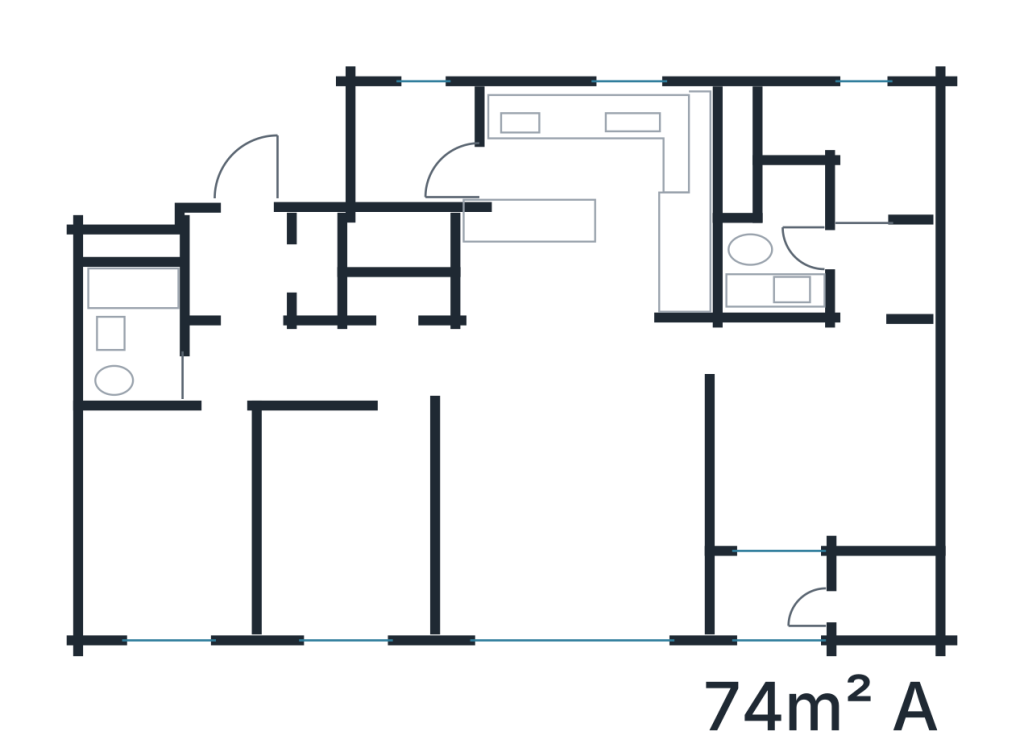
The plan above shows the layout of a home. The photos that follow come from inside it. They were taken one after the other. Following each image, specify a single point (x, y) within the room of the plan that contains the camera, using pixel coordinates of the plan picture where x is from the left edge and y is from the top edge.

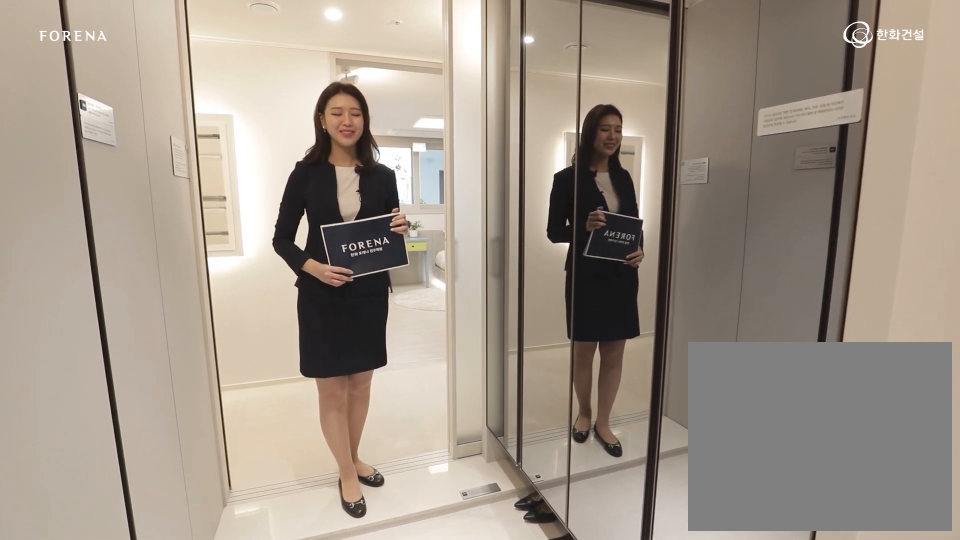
(251, 263)
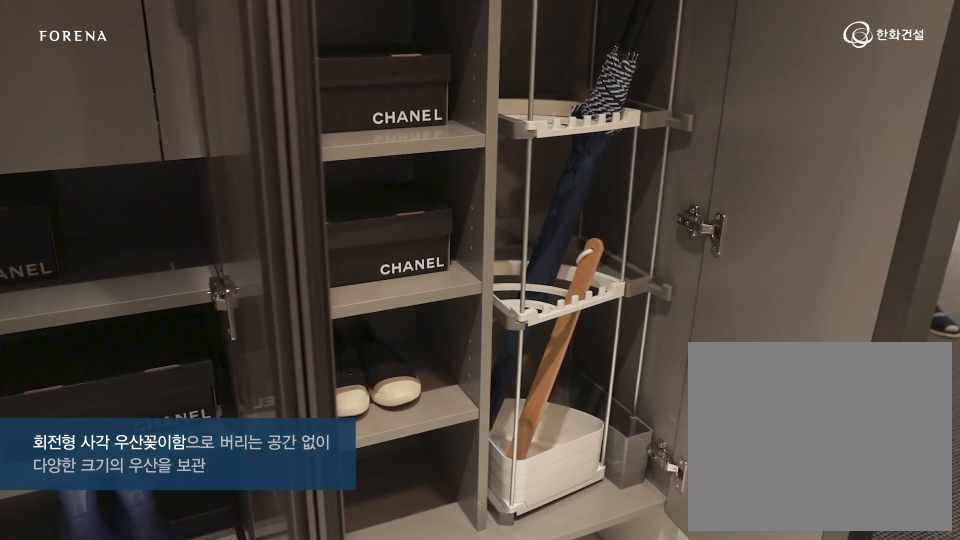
(251, 263)
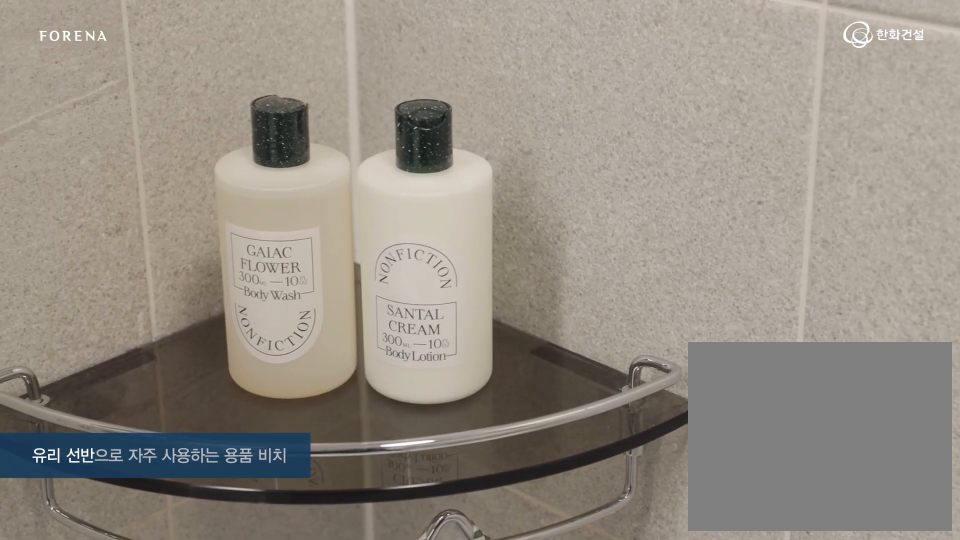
(172, 371)
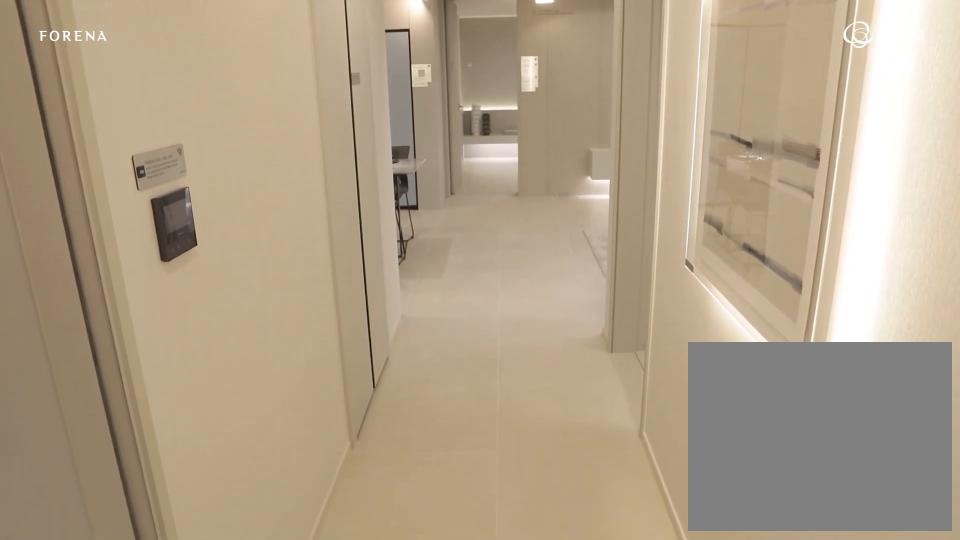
(365, 363)
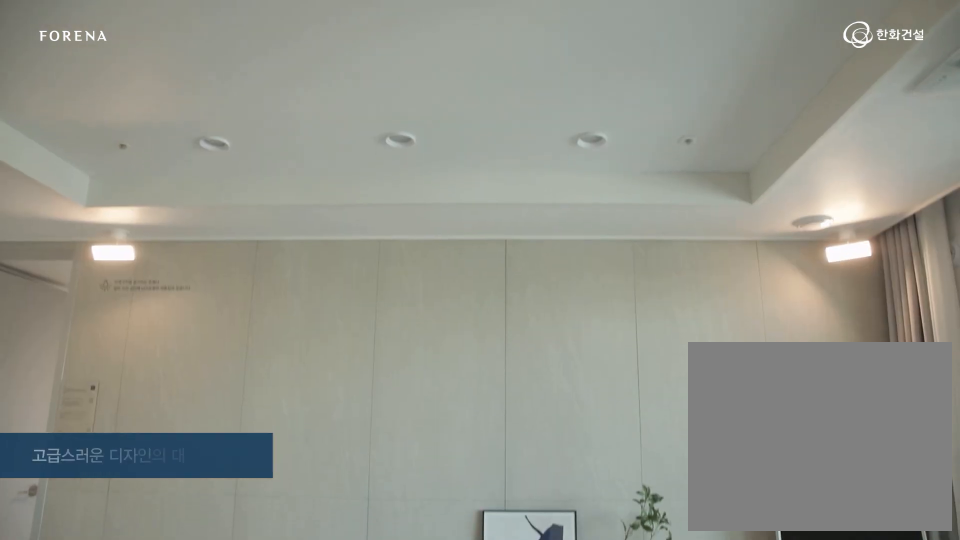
(580, 494)
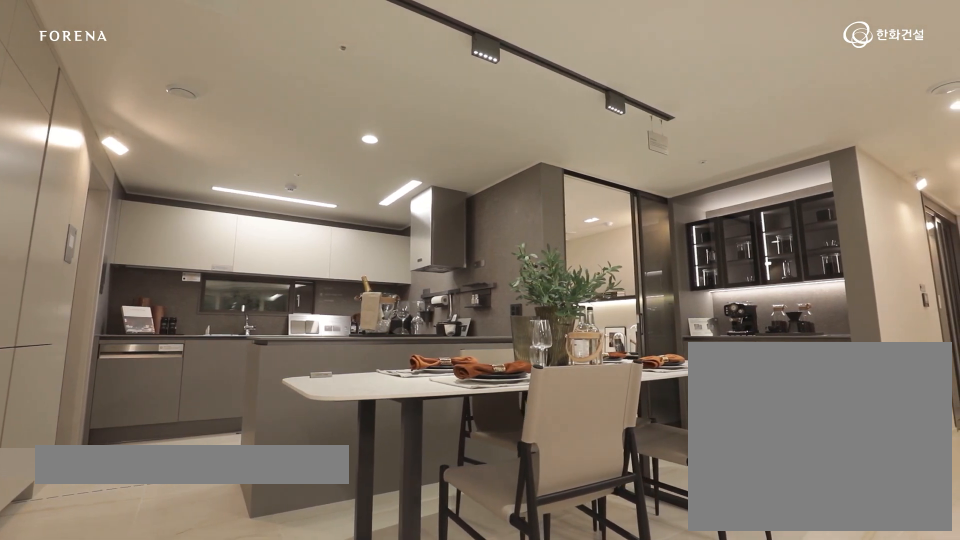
(562, 287)
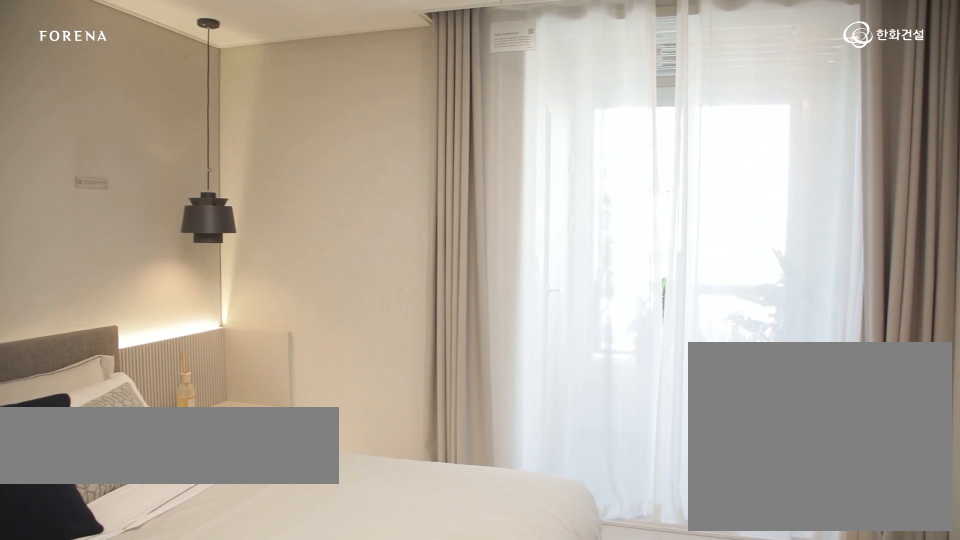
(826, 421)
